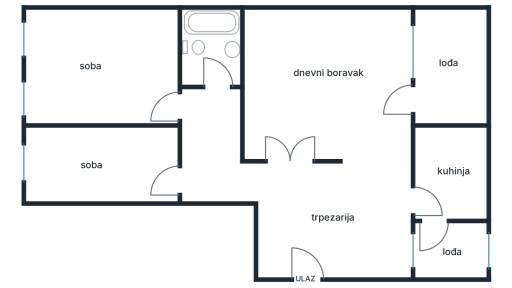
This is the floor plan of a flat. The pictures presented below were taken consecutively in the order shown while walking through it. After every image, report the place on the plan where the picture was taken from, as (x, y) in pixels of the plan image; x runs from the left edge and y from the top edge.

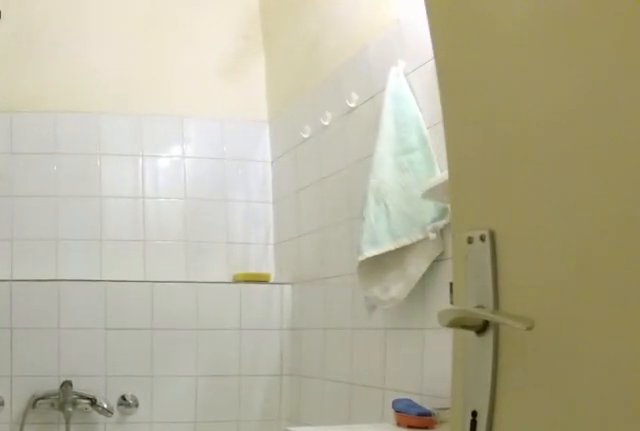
(211, 86)
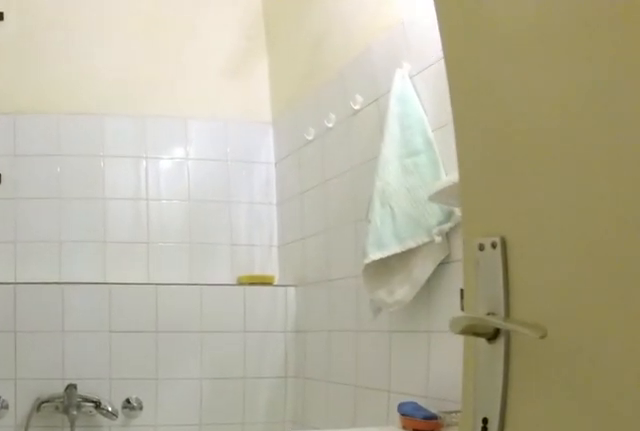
(211, 86)
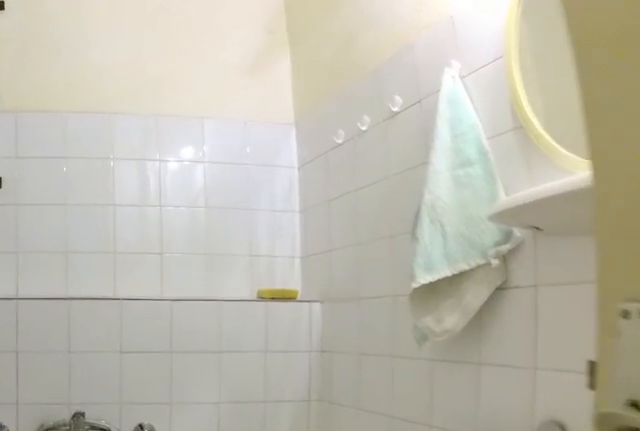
(209, 80)
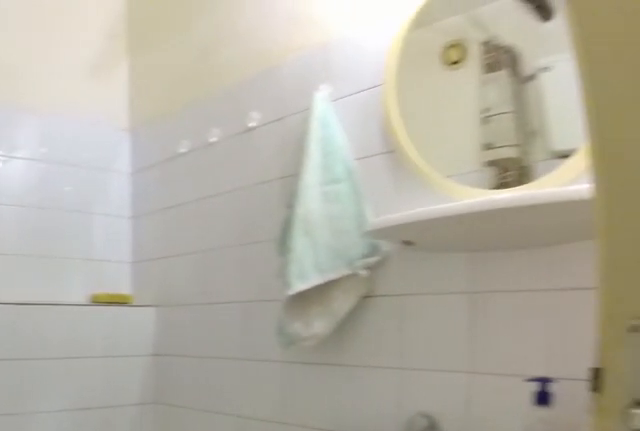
(206, 72)
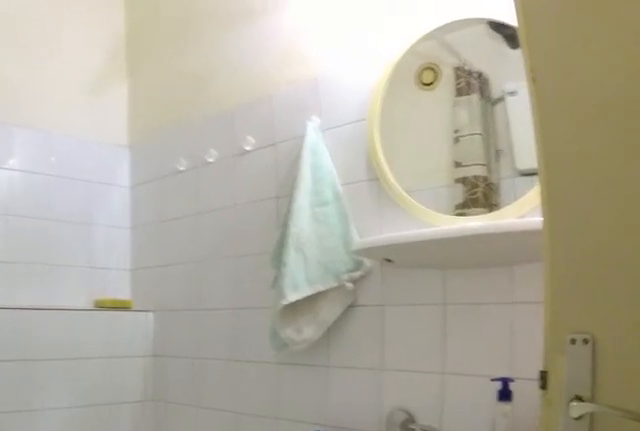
(207, 72)
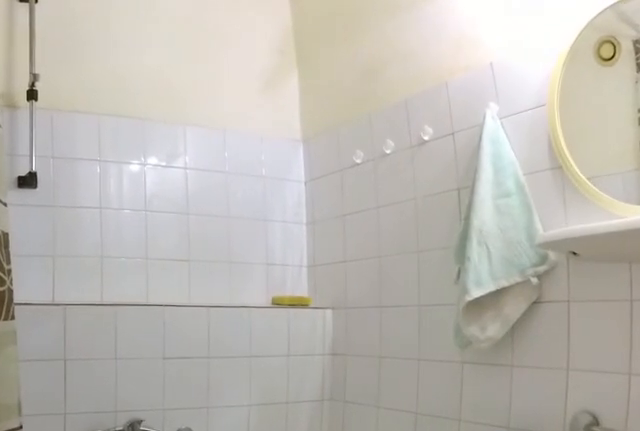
(210, 72)
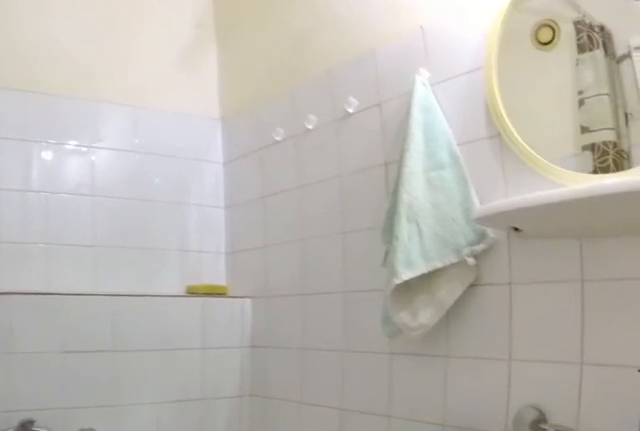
(208, 72)
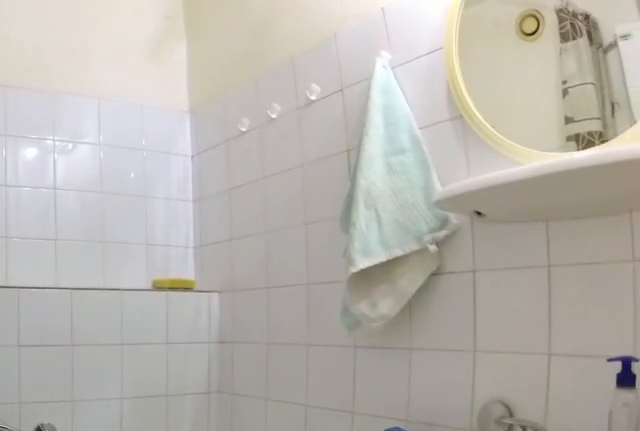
(208, 72)
